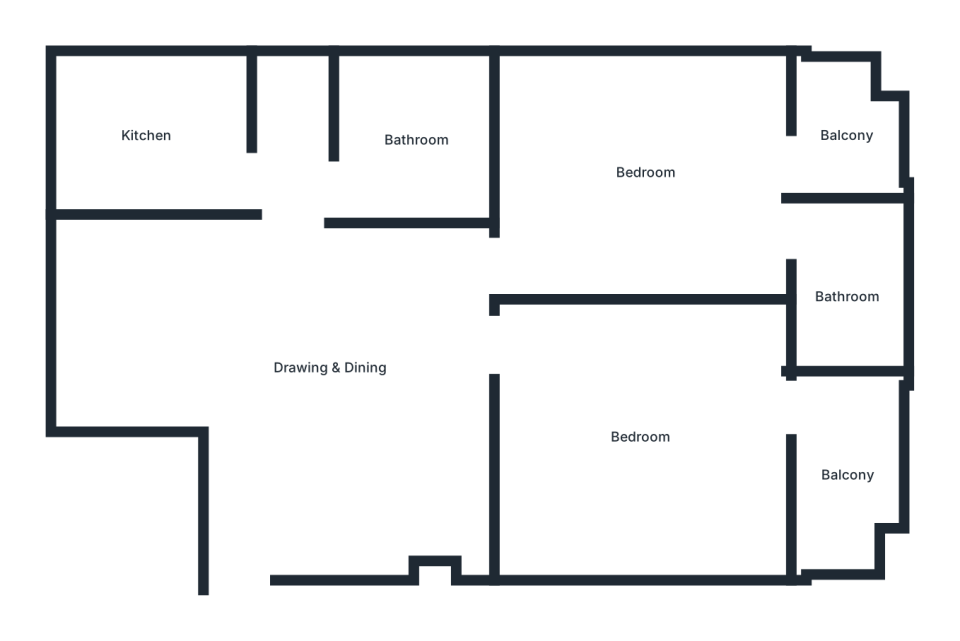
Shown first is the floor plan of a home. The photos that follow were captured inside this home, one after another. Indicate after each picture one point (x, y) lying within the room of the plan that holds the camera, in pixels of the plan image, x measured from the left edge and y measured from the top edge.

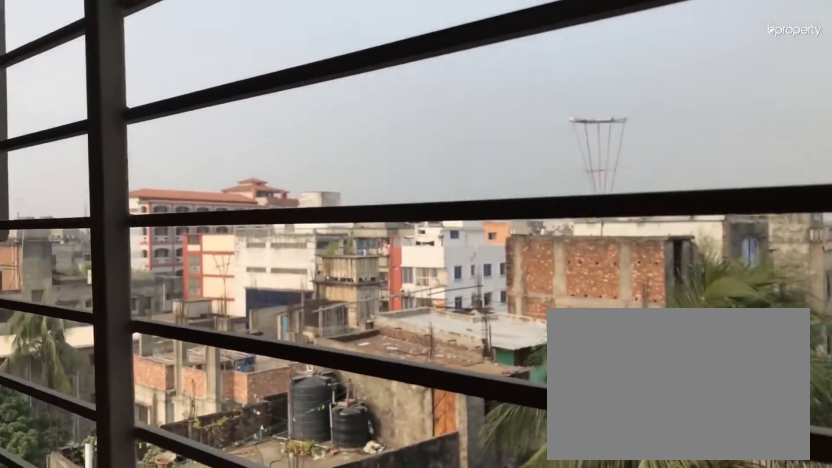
(846, 478)
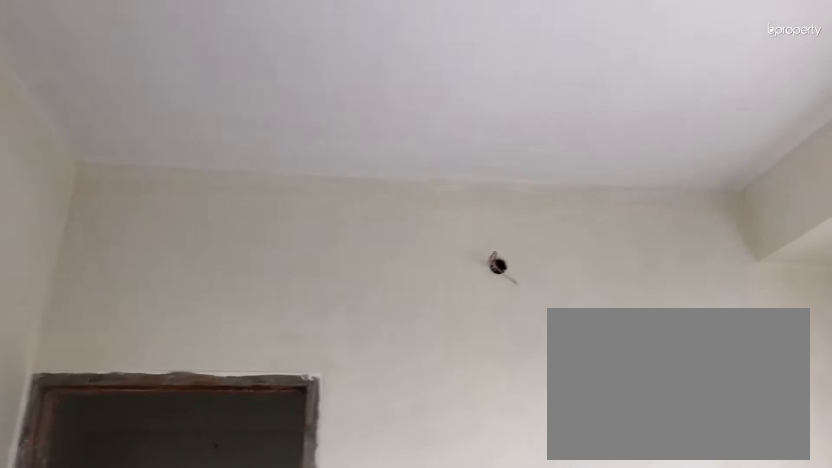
(645, 173)
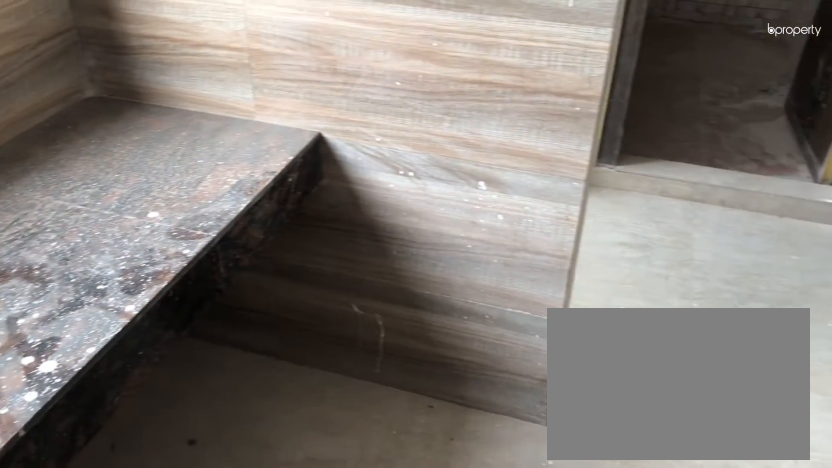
(144, 134)
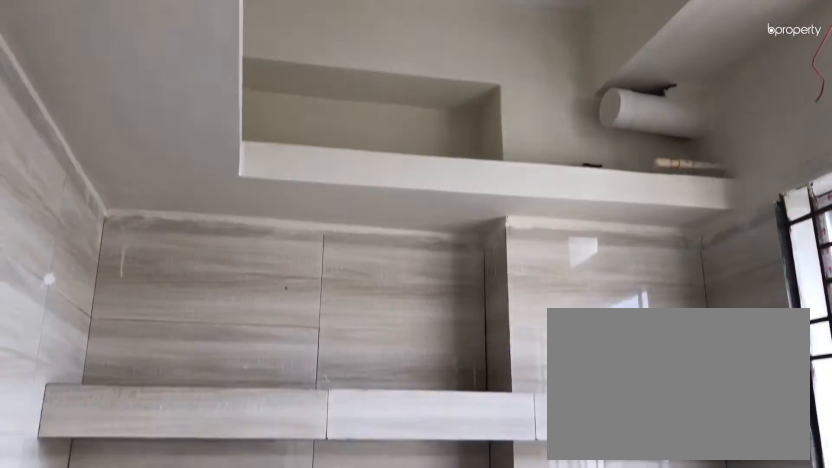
(144, 134)
